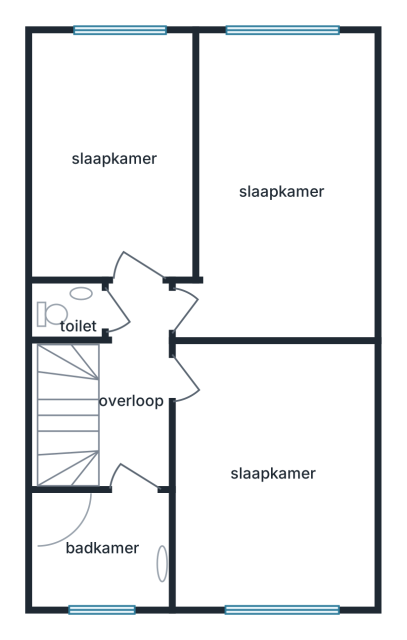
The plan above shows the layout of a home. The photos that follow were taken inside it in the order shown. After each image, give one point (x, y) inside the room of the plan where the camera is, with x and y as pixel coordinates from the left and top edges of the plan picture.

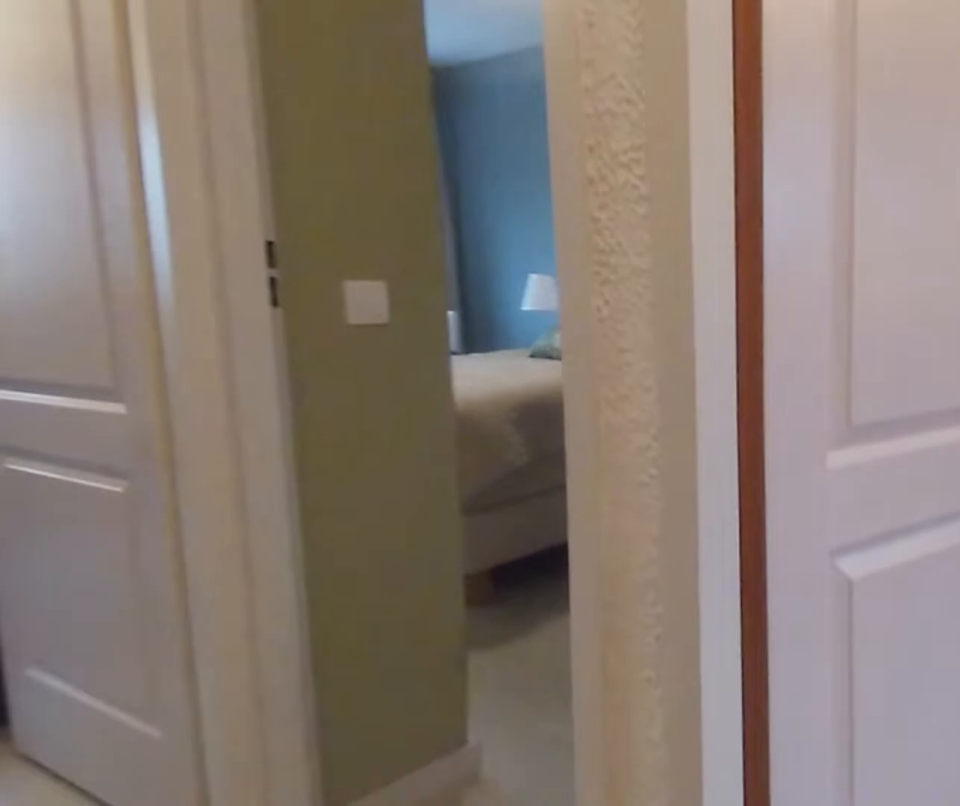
(133, 388)
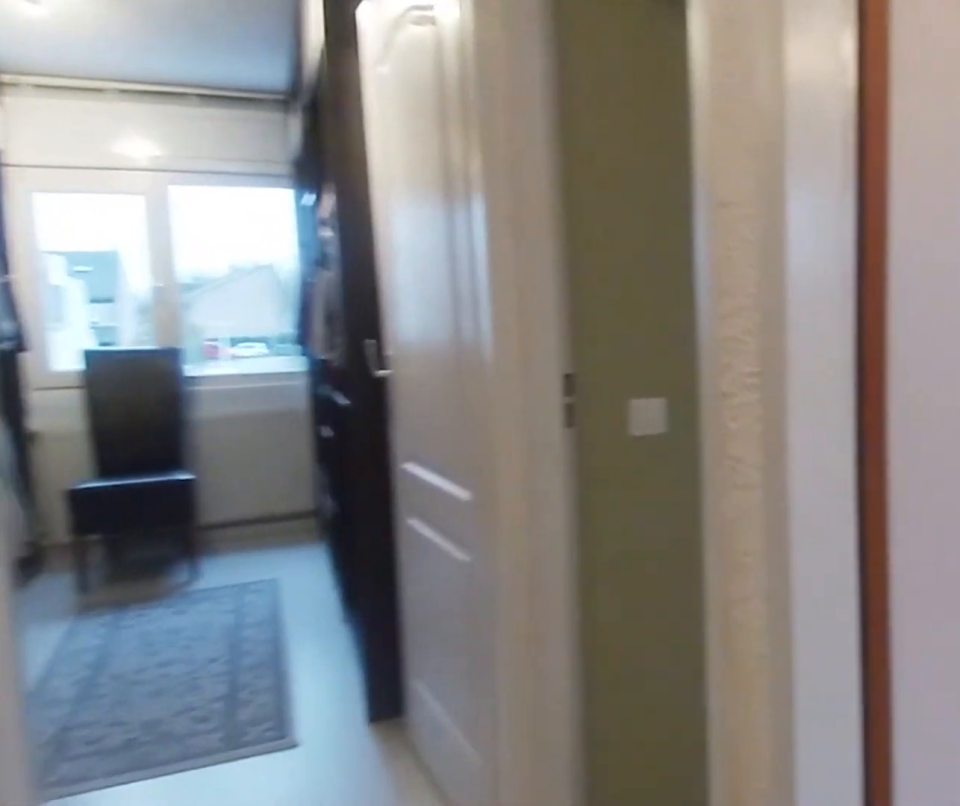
(133, 388)
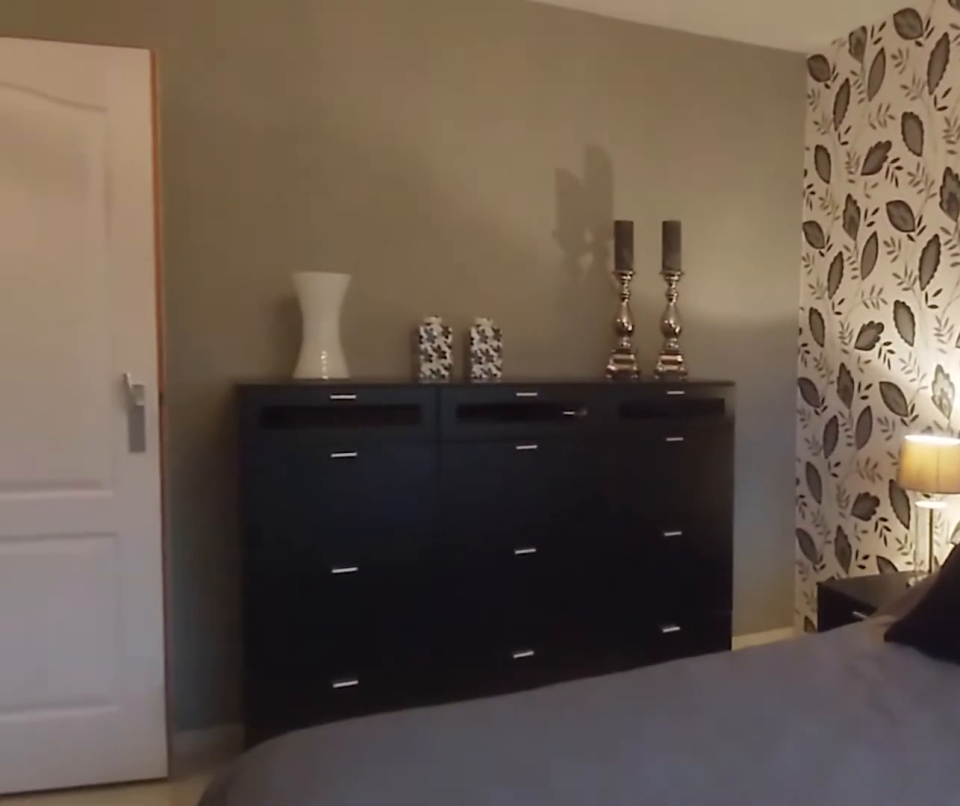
(273, 473)
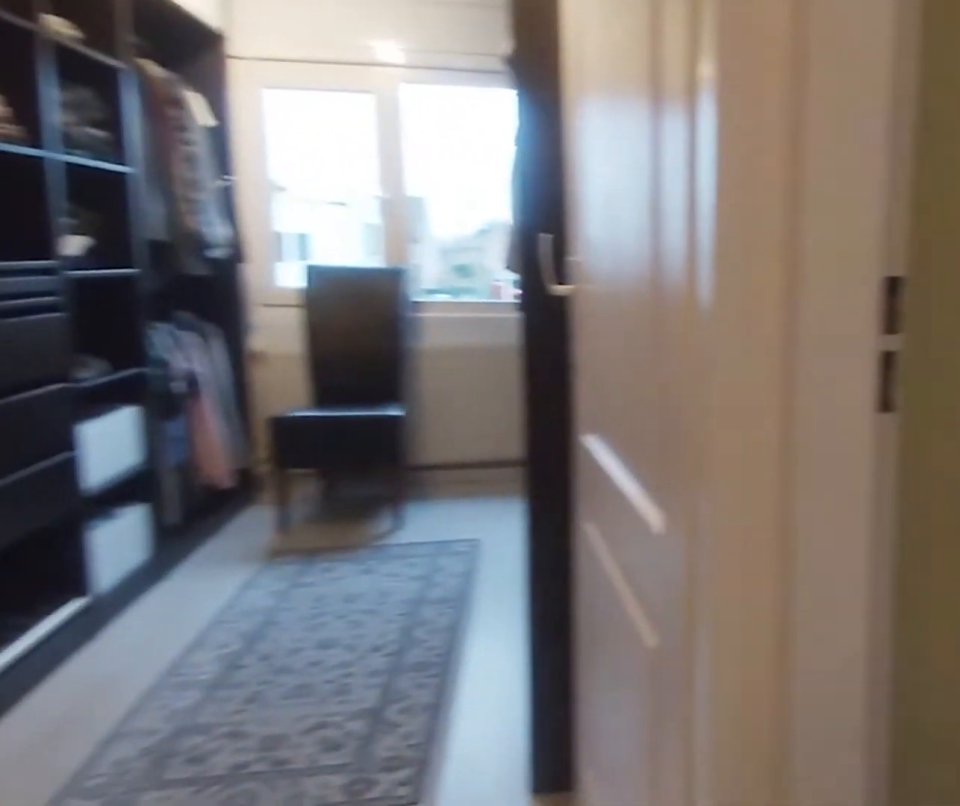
(133, 389)
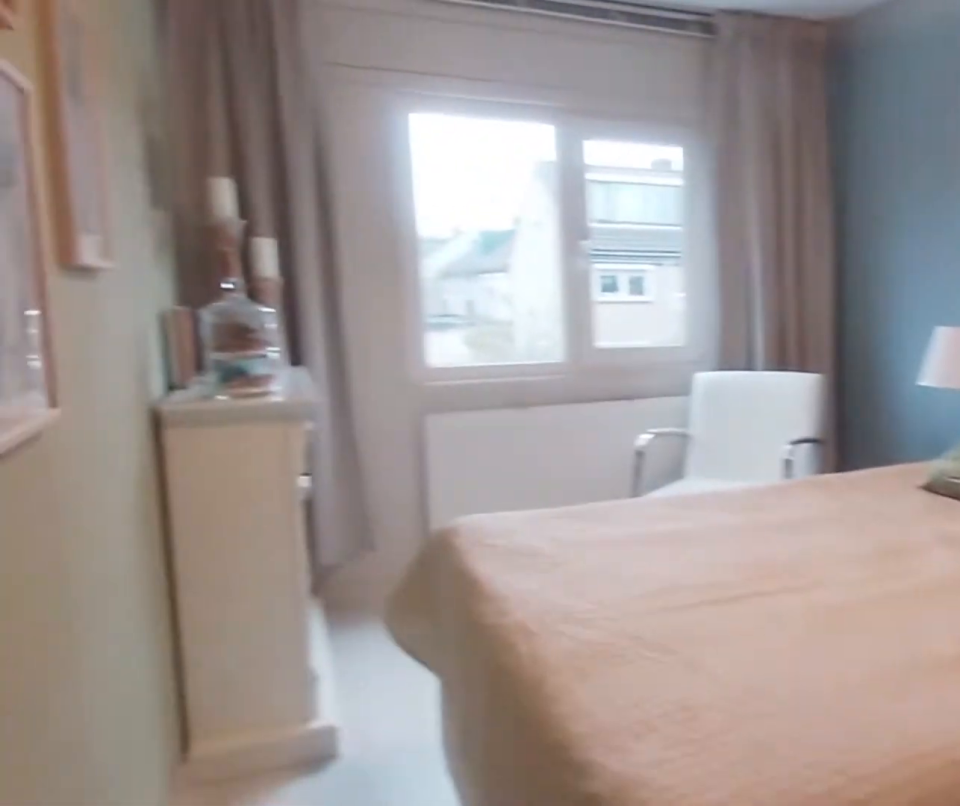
(316, 305)
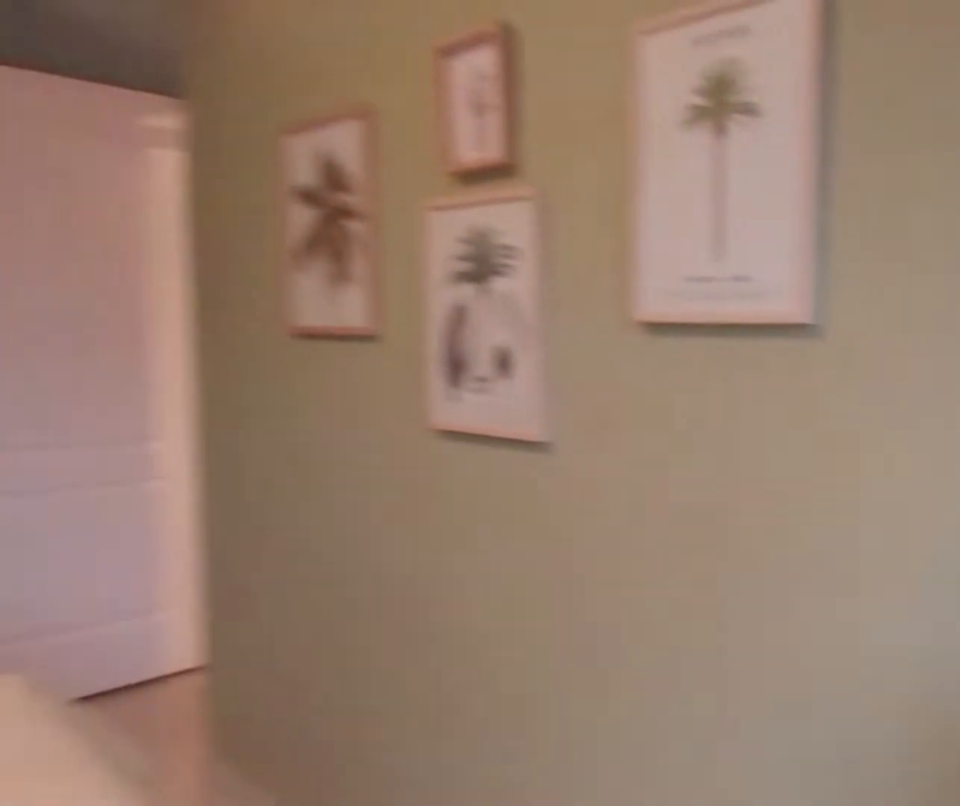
(316, 305)
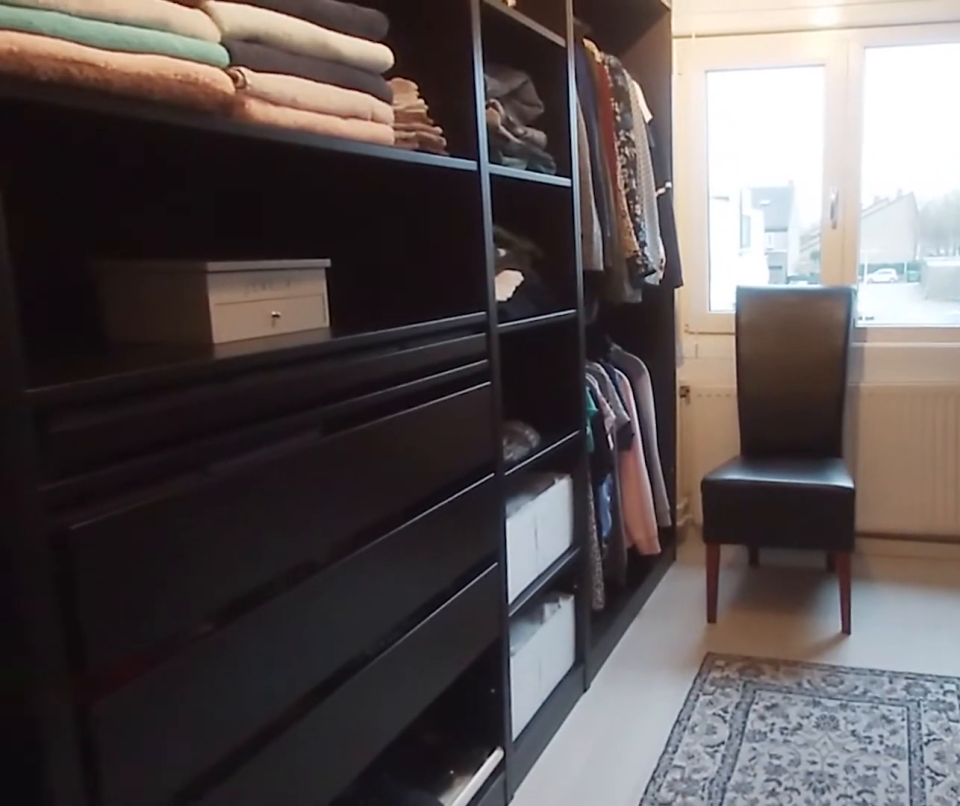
(114, 157)
